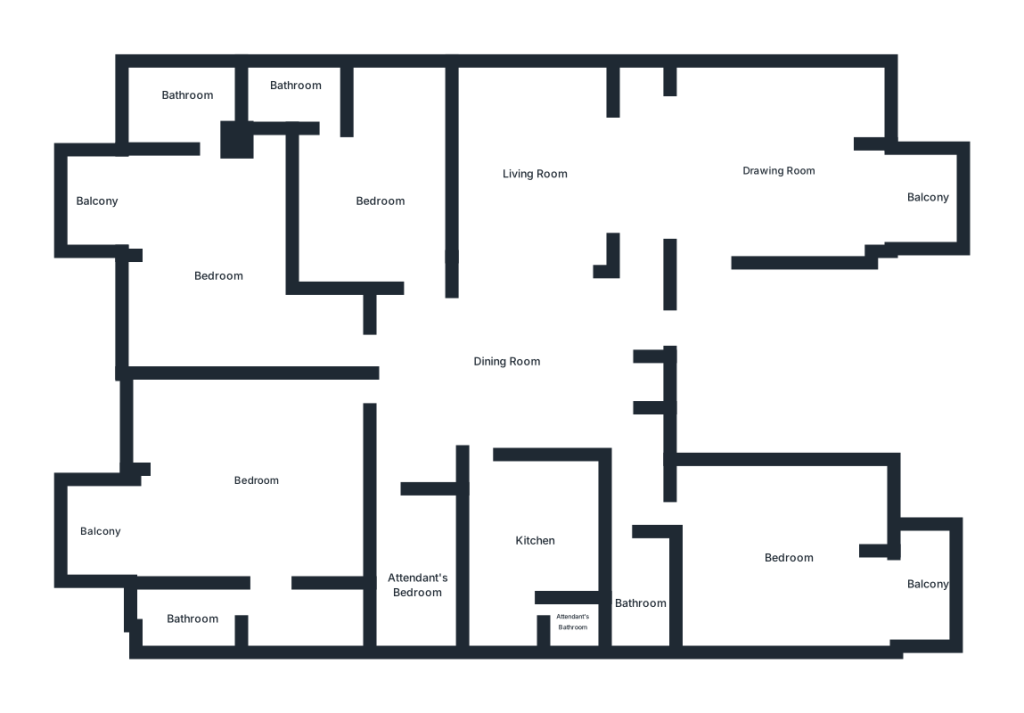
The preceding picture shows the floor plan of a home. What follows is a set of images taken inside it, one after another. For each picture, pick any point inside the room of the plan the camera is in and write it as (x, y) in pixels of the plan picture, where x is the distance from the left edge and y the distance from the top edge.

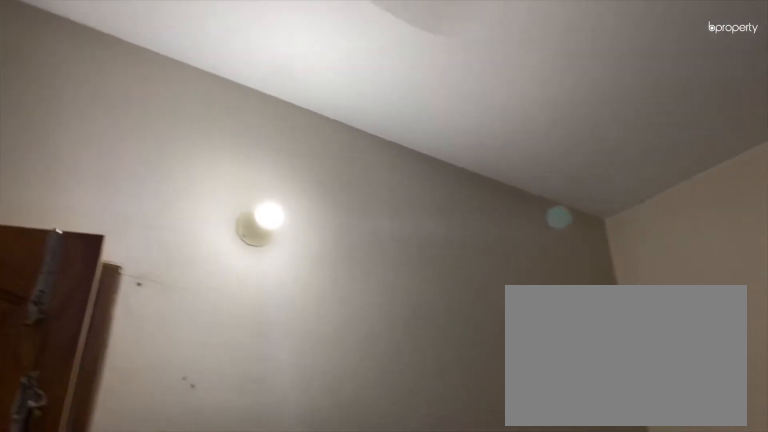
(384, 202)
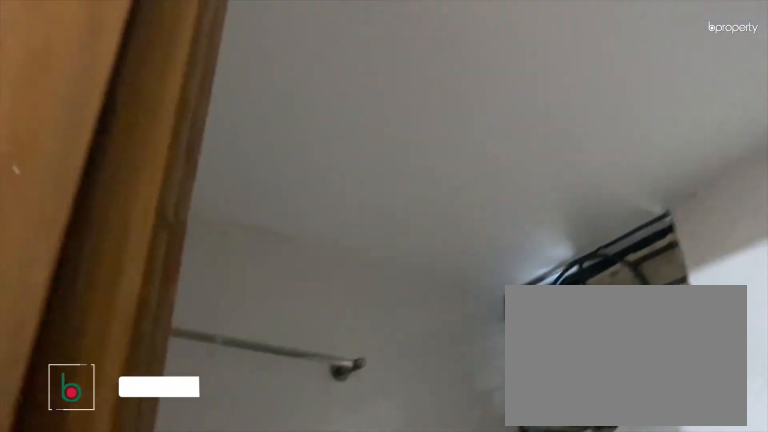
(297, 87)
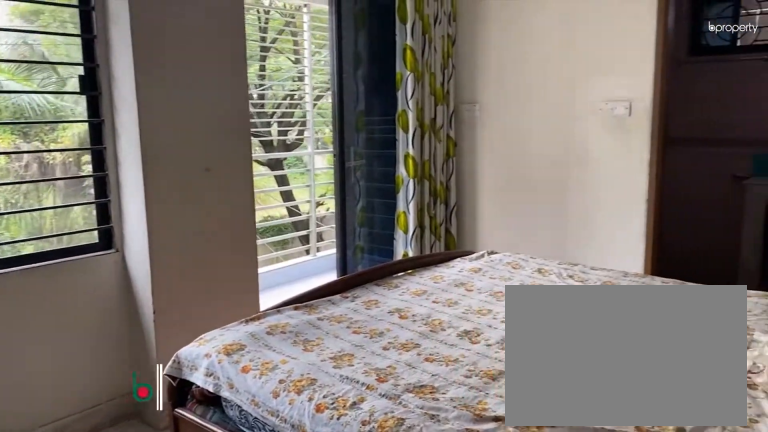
(219, 276)
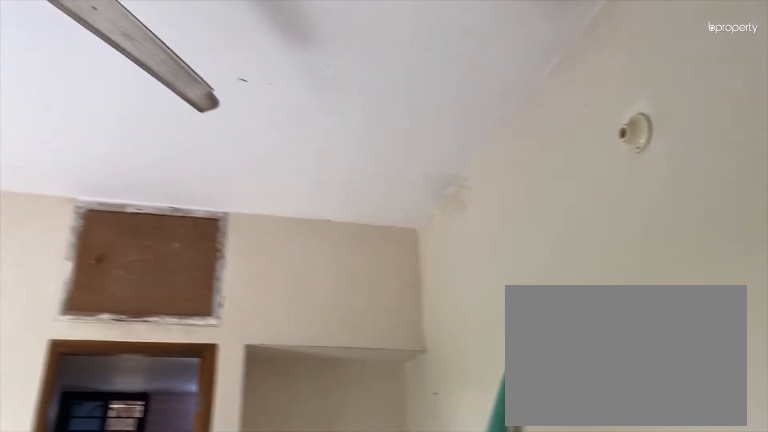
(218, 275)
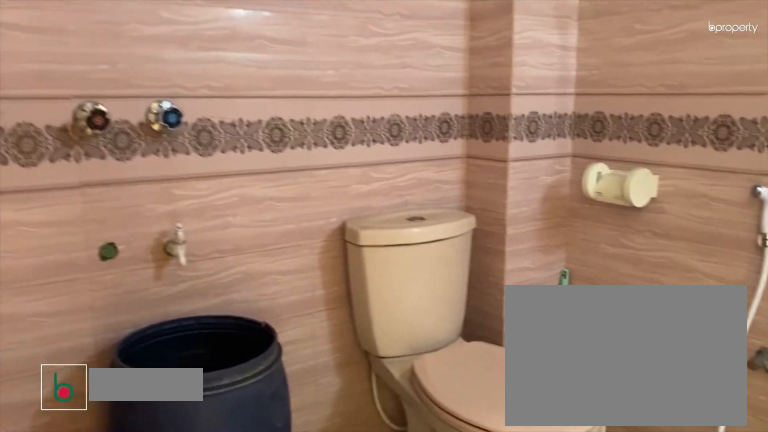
(184, 95)
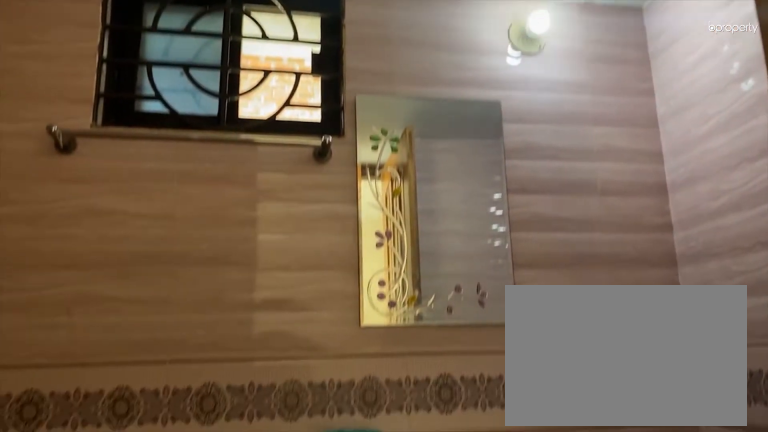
(184, 95)
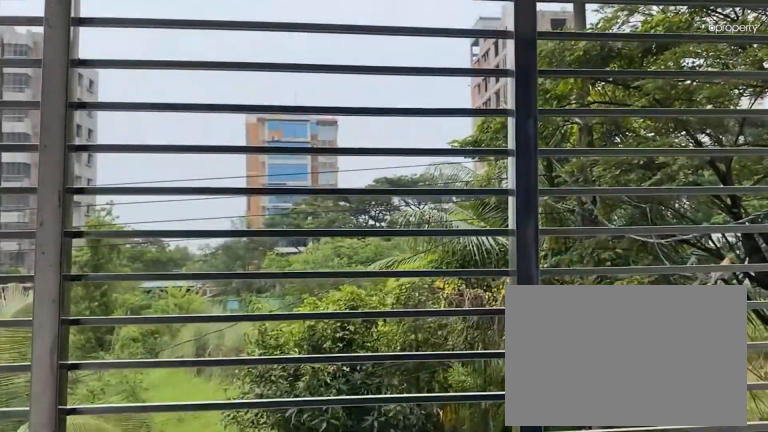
(103, 204)
